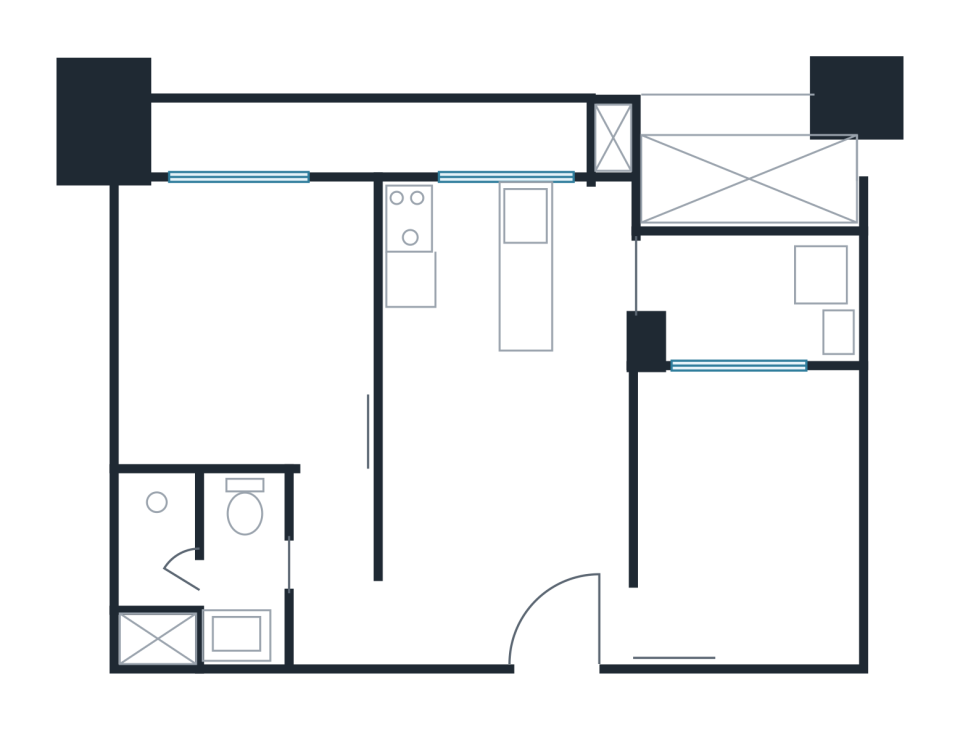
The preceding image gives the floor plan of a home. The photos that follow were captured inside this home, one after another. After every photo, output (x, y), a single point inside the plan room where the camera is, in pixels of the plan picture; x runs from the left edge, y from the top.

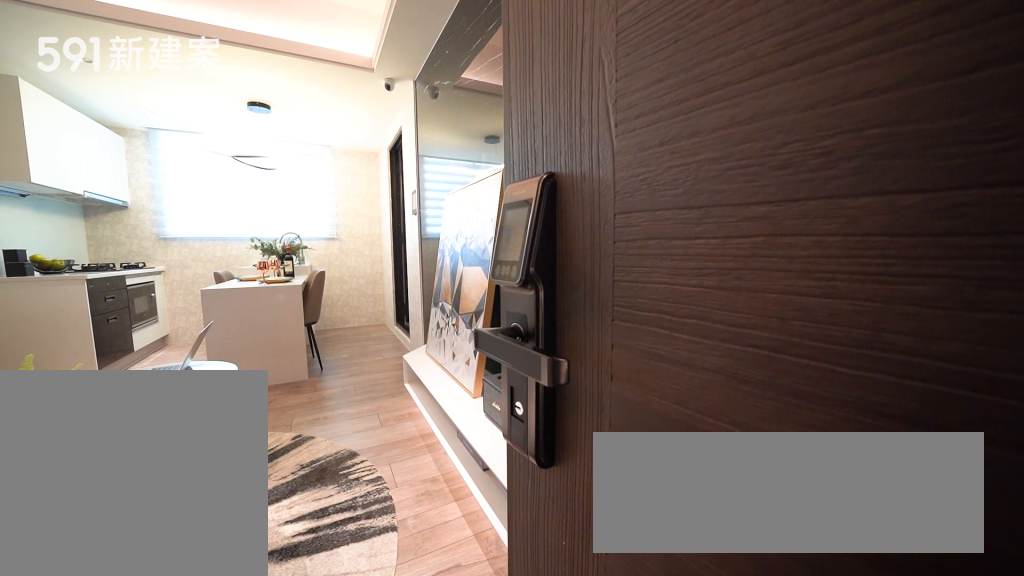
(568, 613)
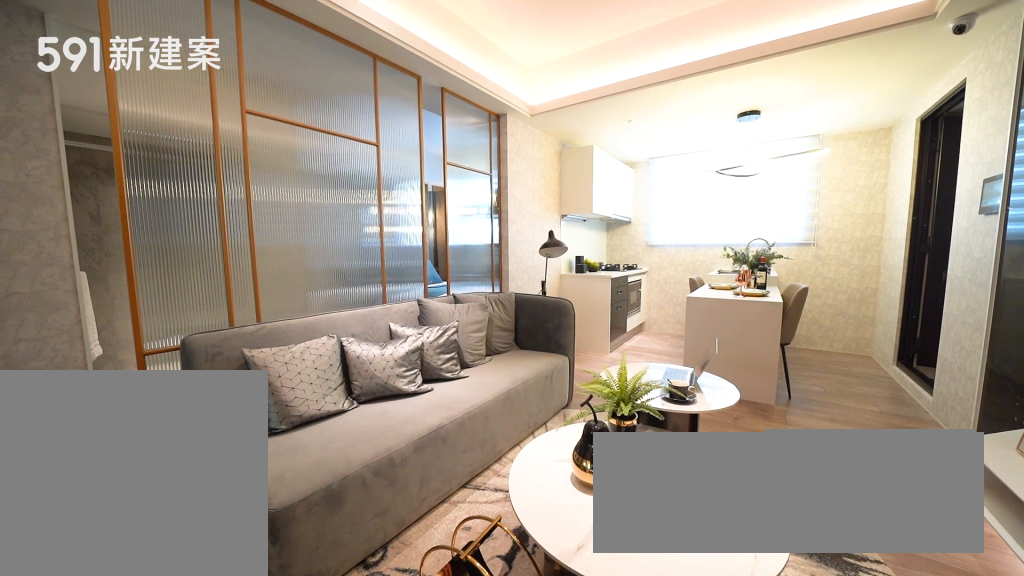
(504, 467)
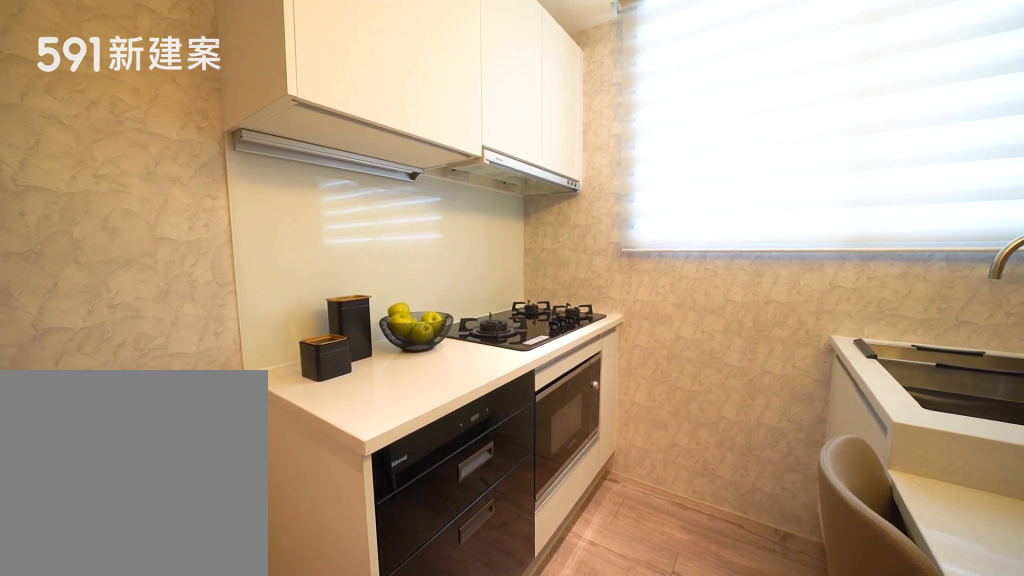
(456, 260)
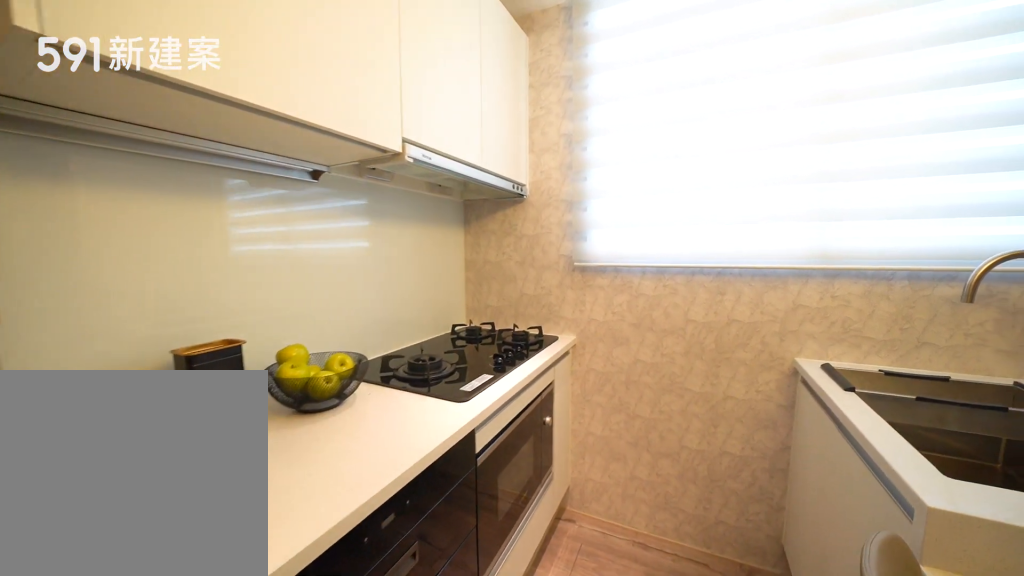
(456, 260)
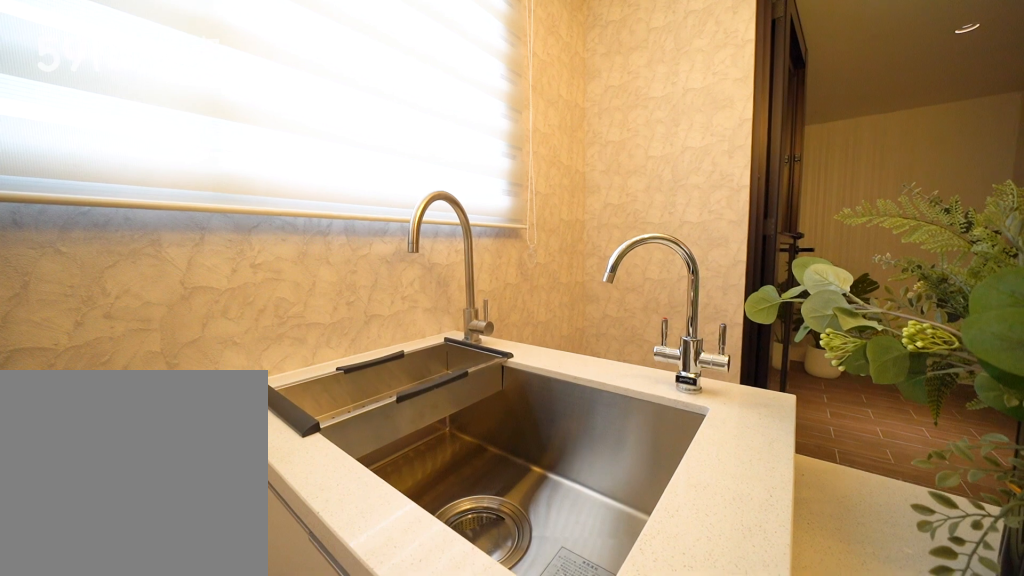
(456, 260)
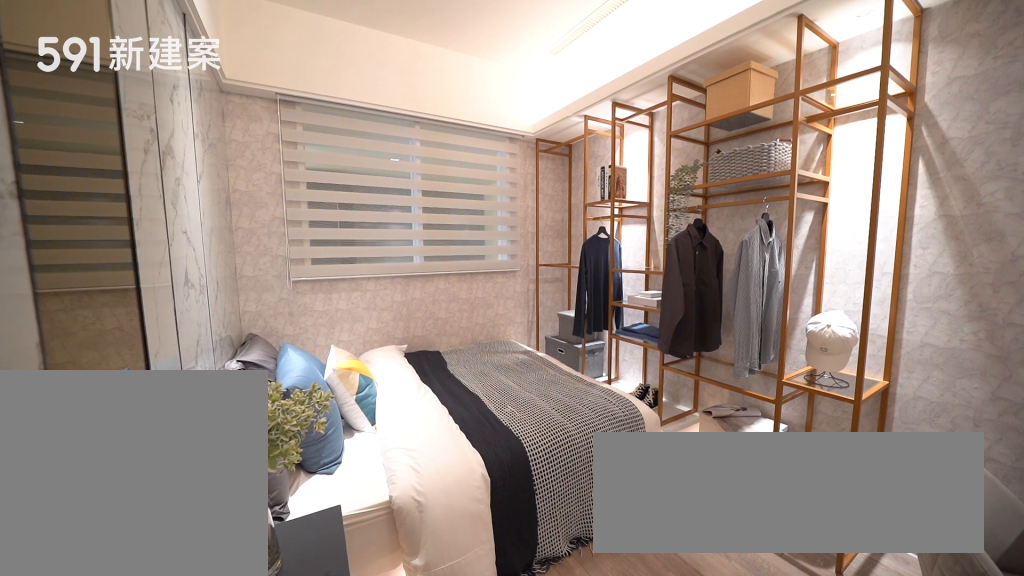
(754, 509)
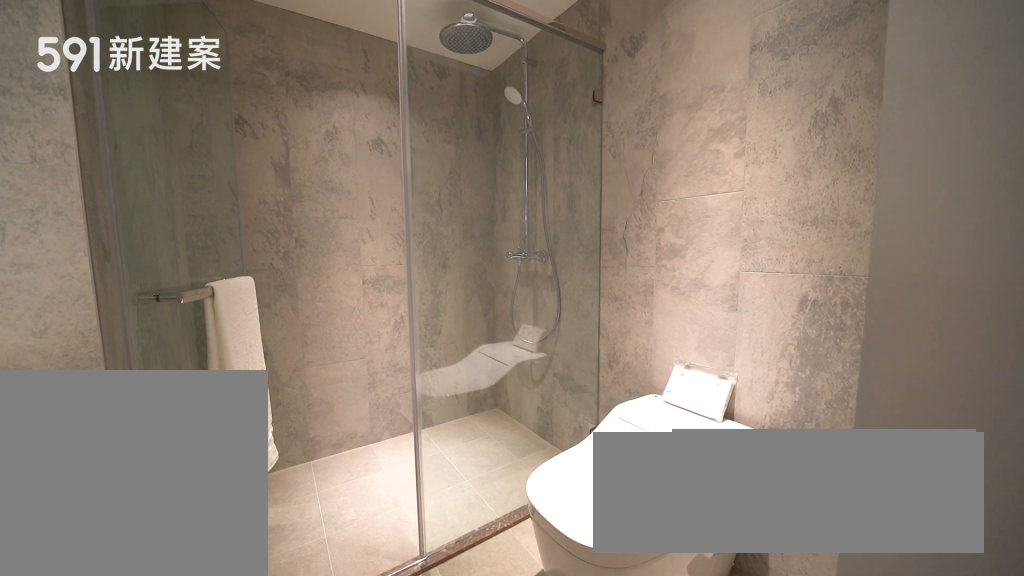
(199, 569)
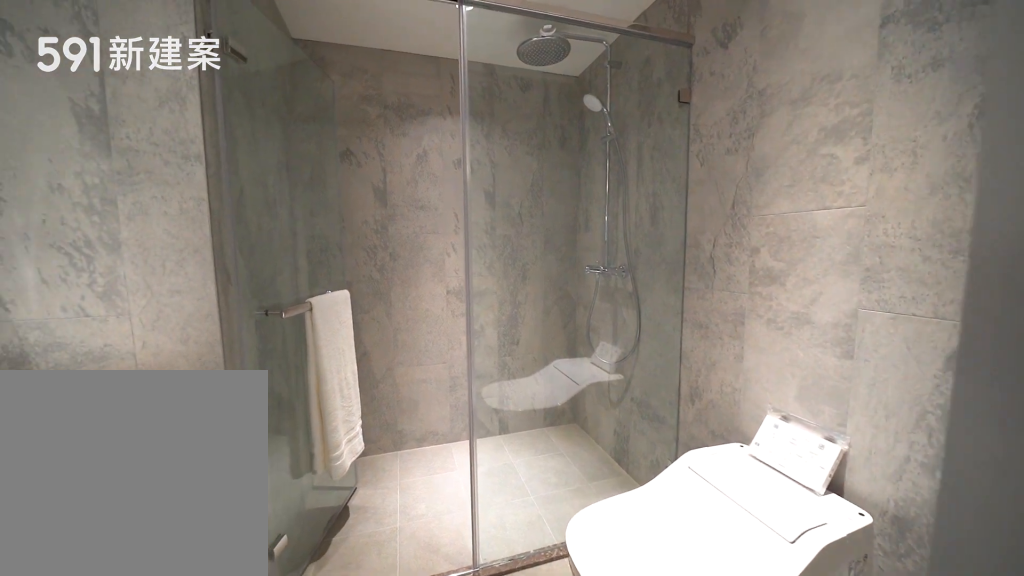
(199, 569)
